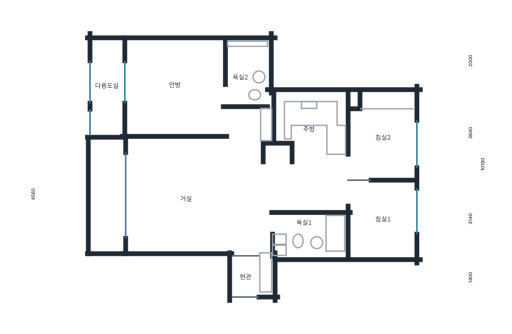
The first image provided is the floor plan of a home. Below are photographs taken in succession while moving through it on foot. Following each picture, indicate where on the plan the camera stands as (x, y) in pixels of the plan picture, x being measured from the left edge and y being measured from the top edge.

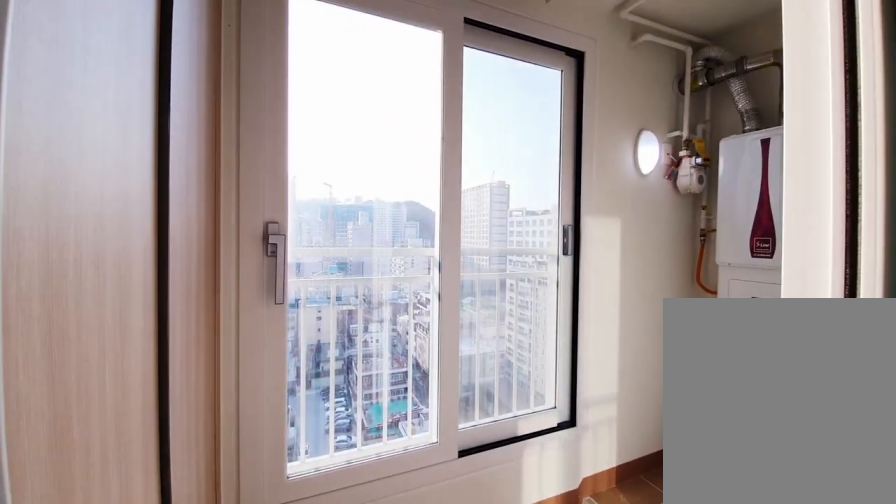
(119, 99)
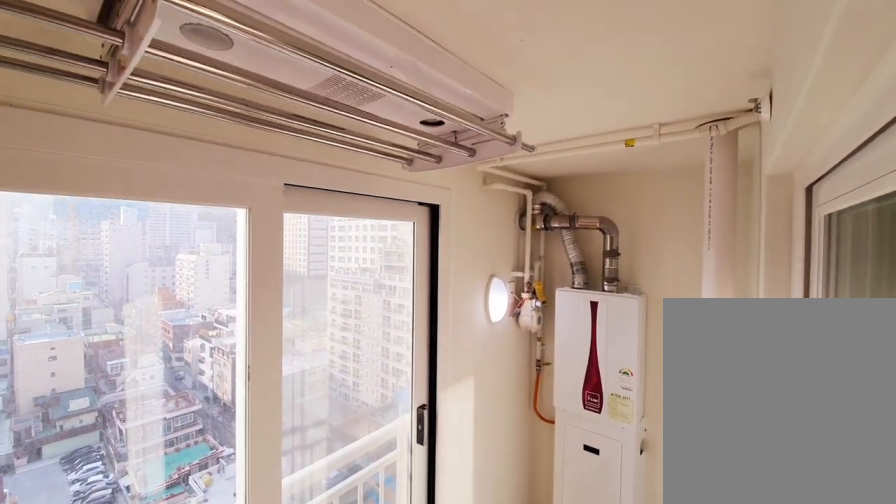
(120, 98)
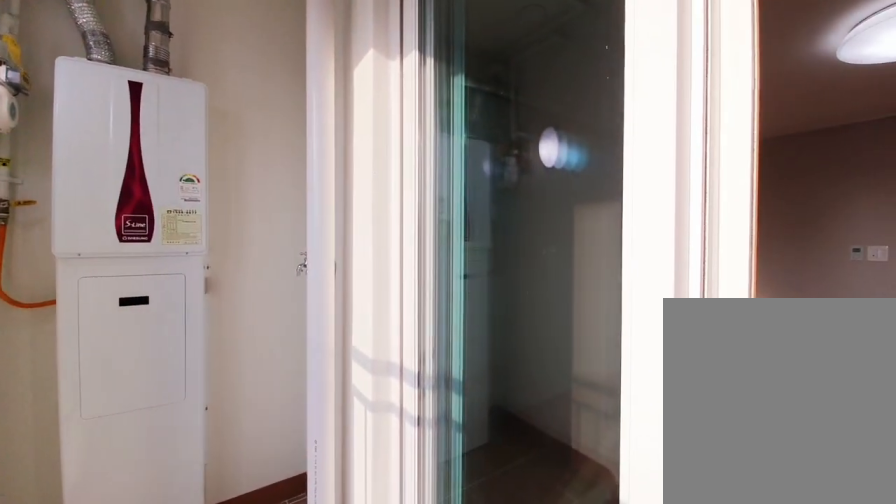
(119, 100)
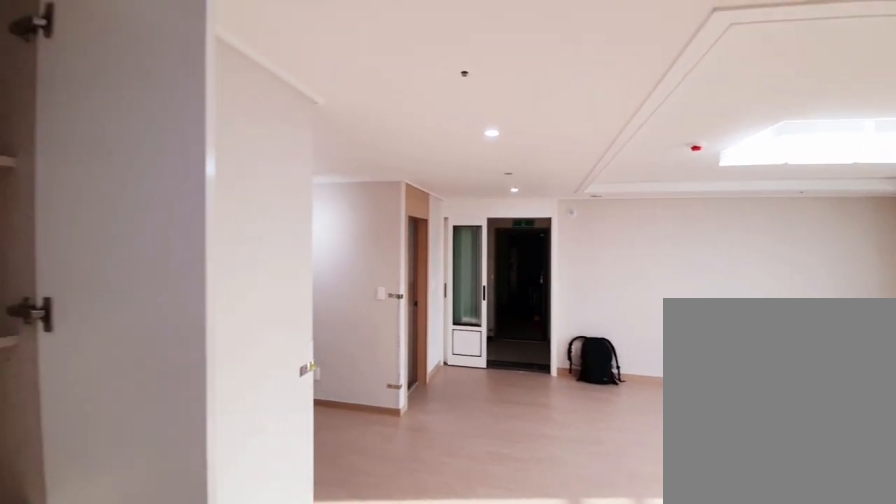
(241, 132)
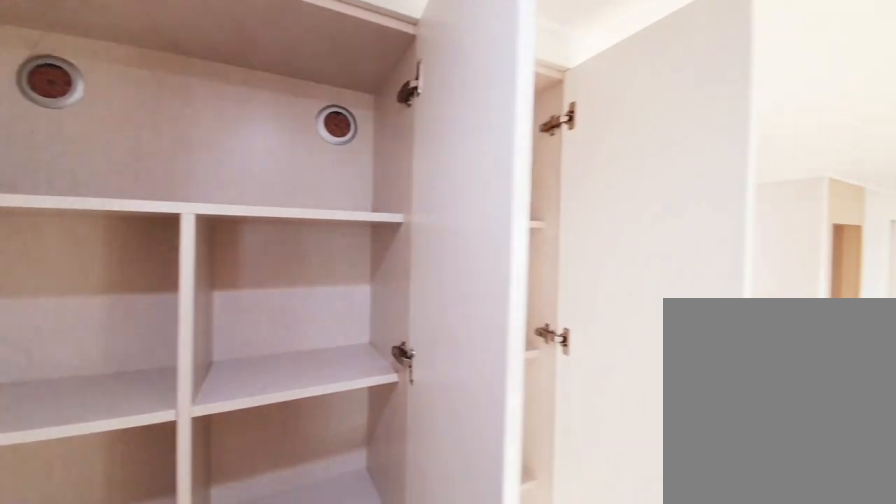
(243, 132)
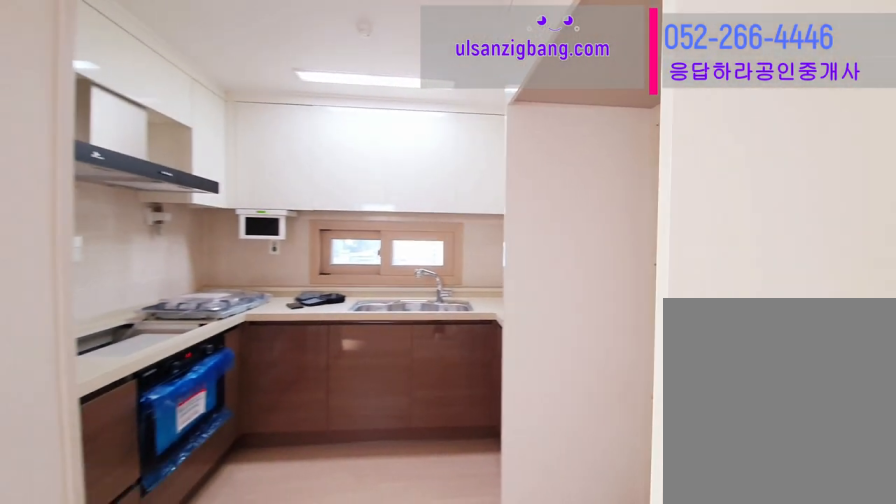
(312, 134)
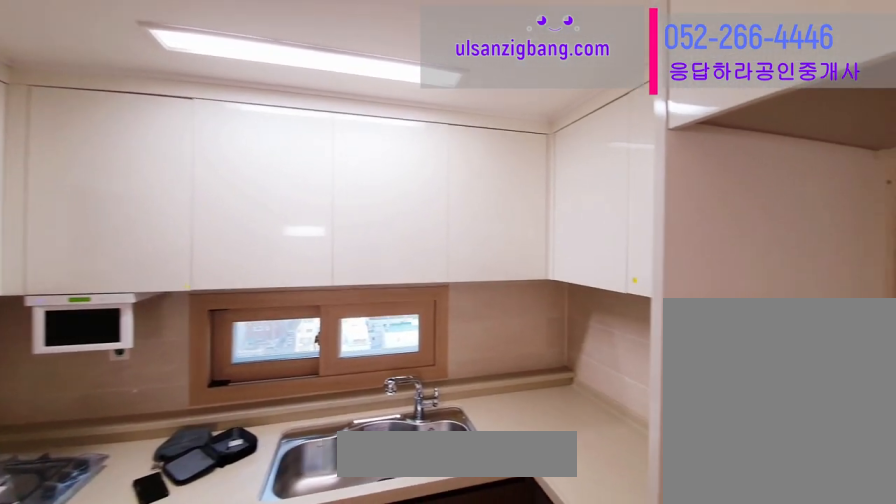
(313, 135)
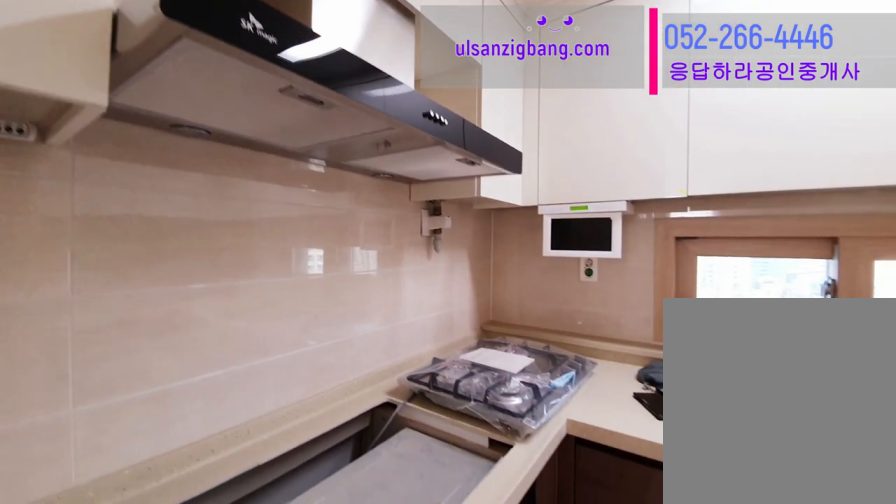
(313, 135)
